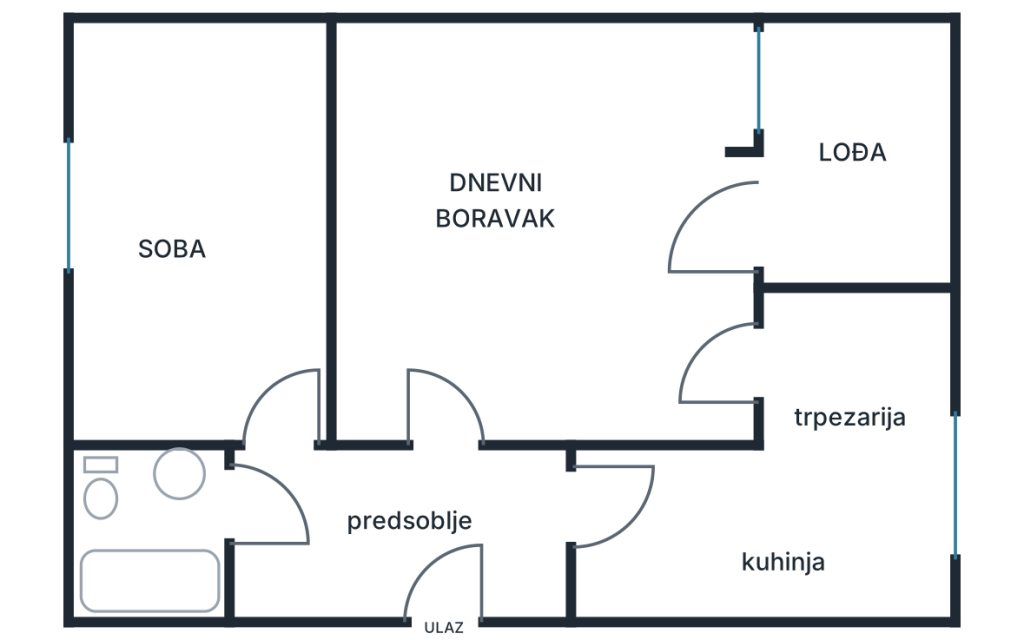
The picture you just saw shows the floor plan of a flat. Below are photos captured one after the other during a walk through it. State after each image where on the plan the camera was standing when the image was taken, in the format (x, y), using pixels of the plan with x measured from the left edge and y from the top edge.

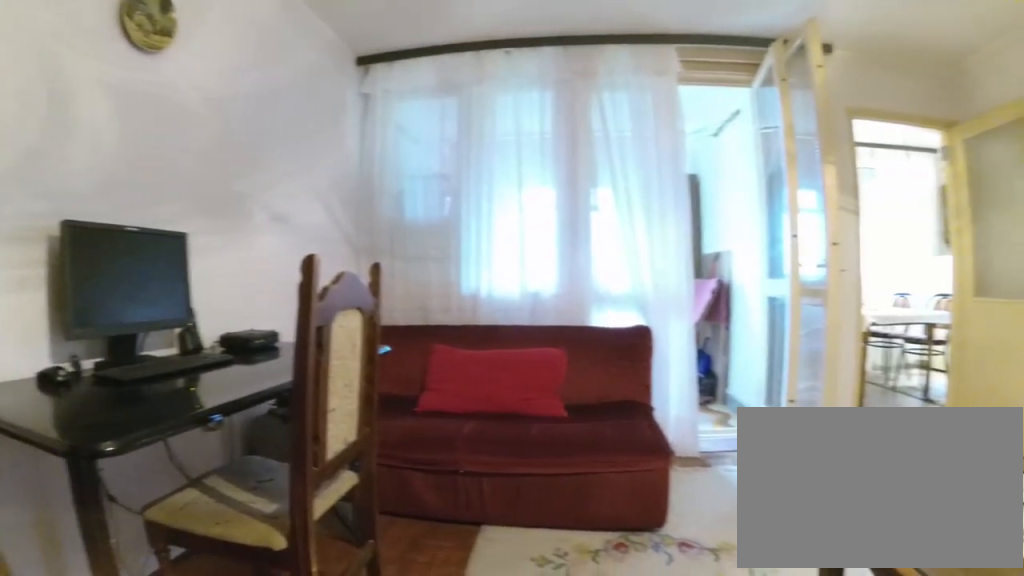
(433, 235)
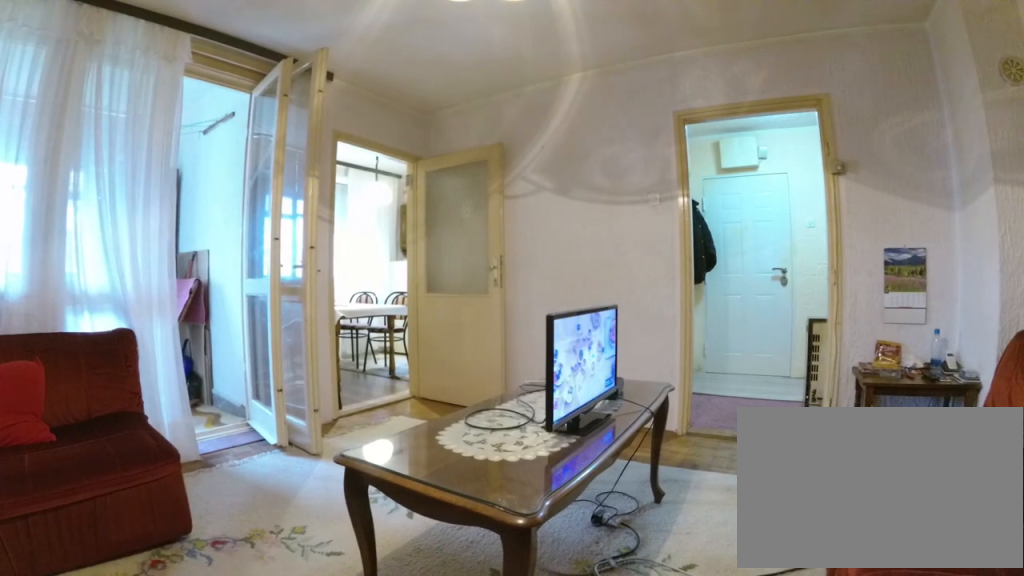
(419, 171)
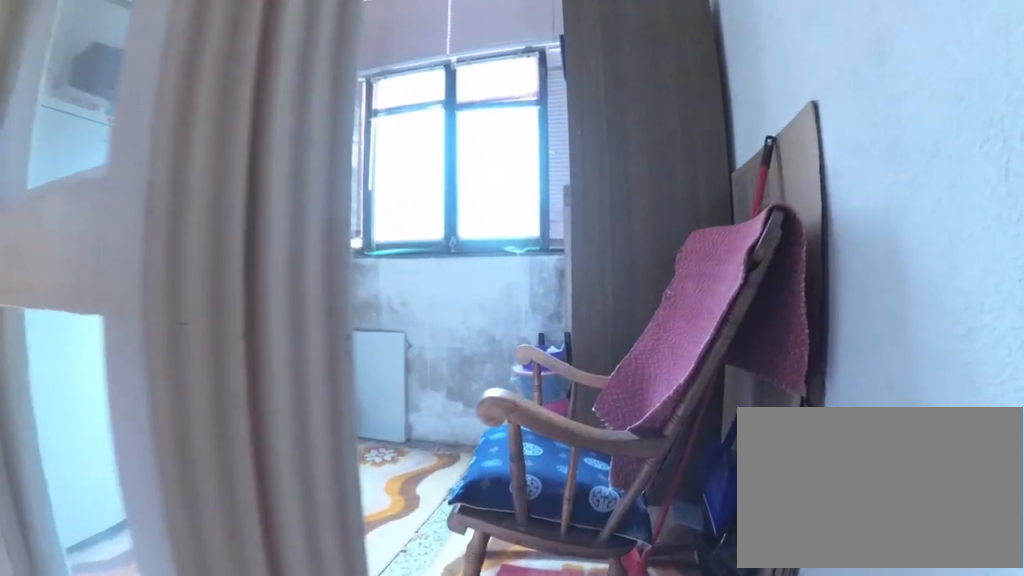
(693, 222)
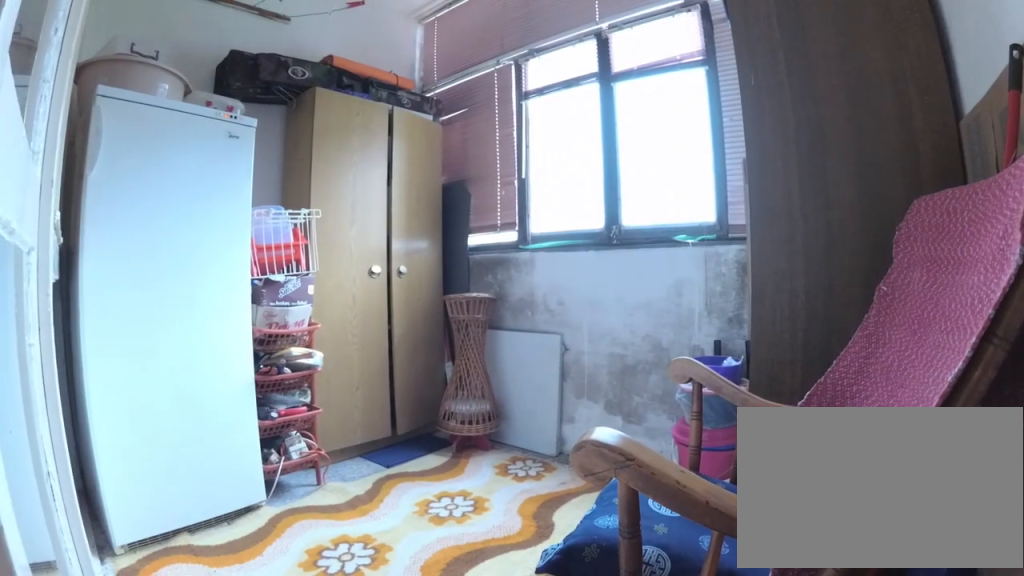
(753, 233)
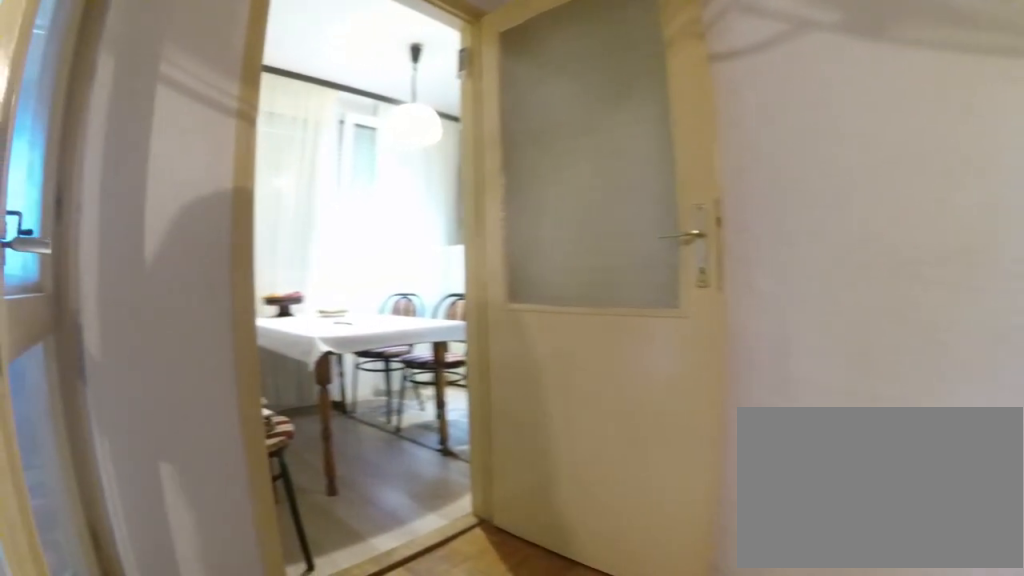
(636, 272)
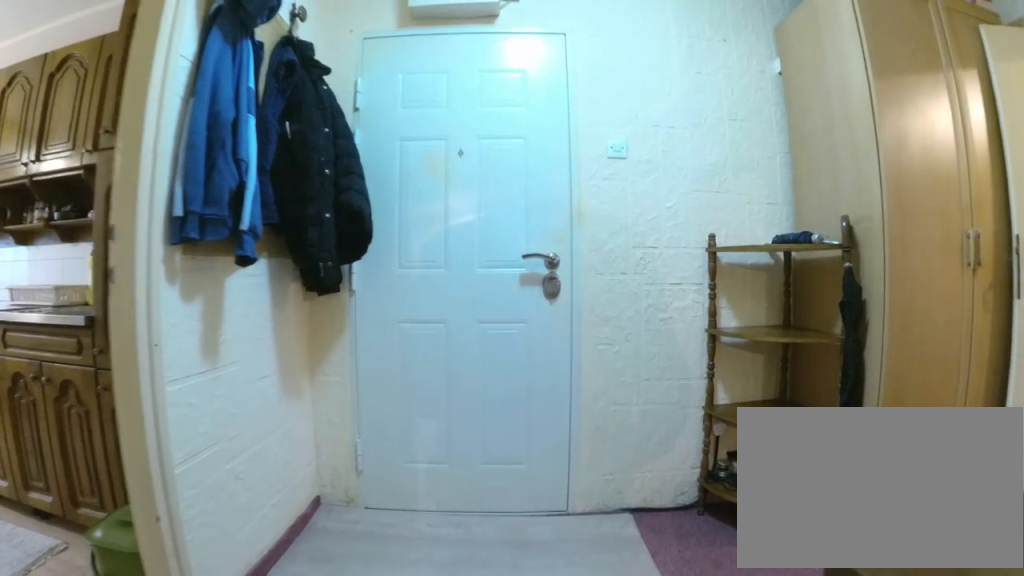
(442, 442)
